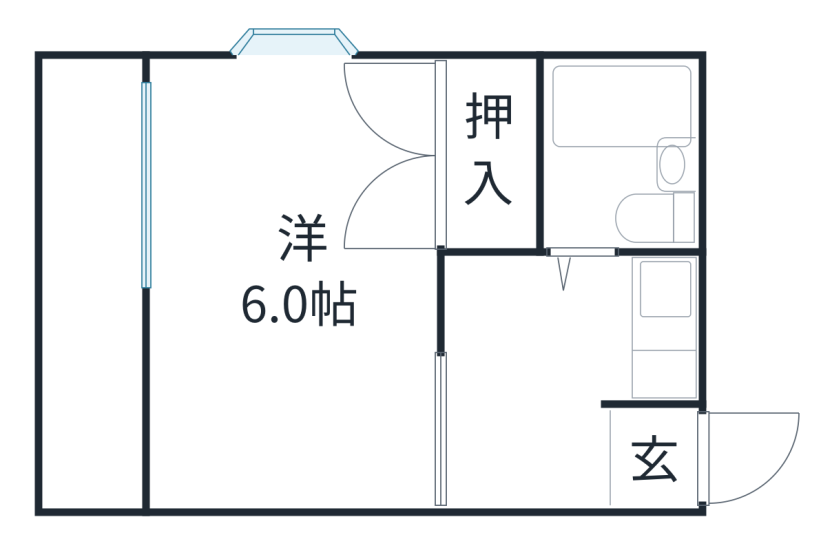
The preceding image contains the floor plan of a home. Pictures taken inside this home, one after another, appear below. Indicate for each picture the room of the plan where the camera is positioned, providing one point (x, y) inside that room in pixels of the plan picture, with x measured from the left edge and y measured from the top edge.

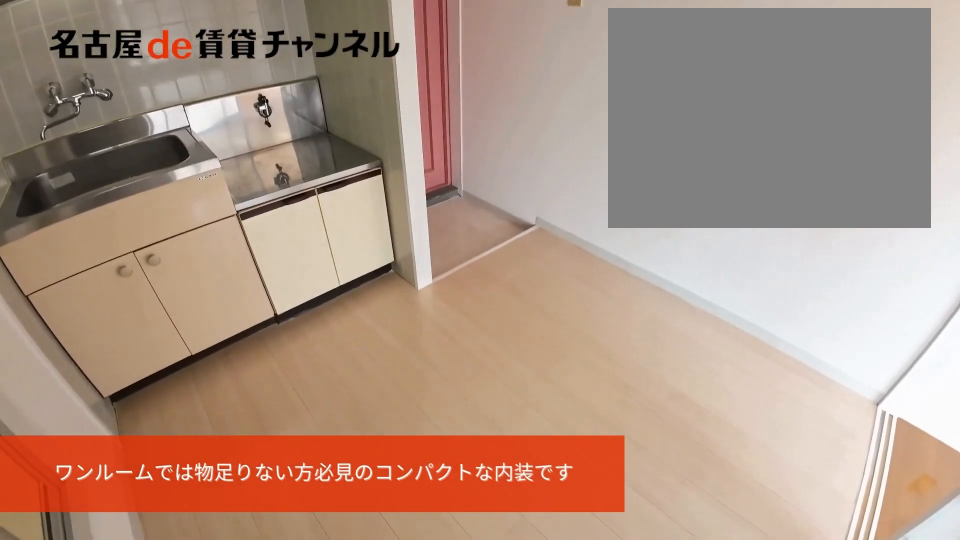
(530, 380)
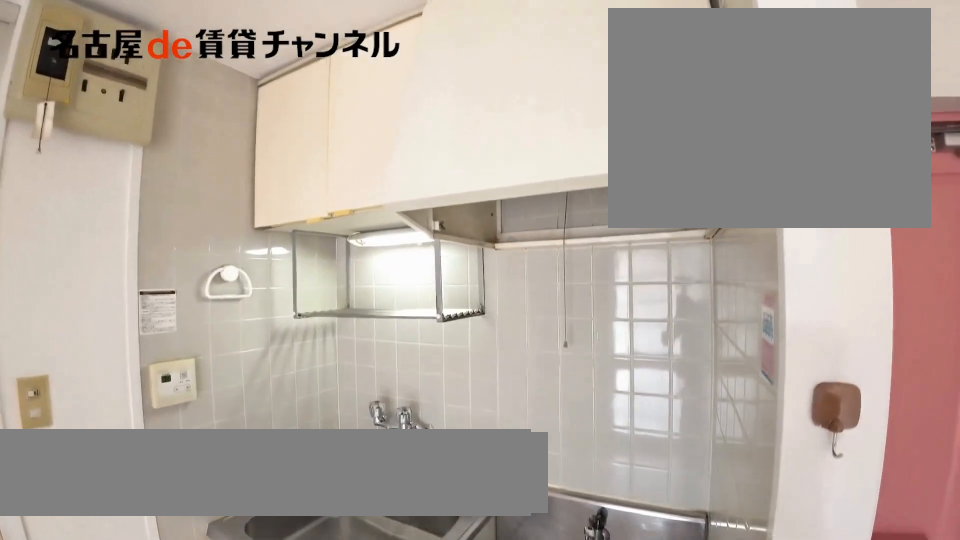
(669, 334)
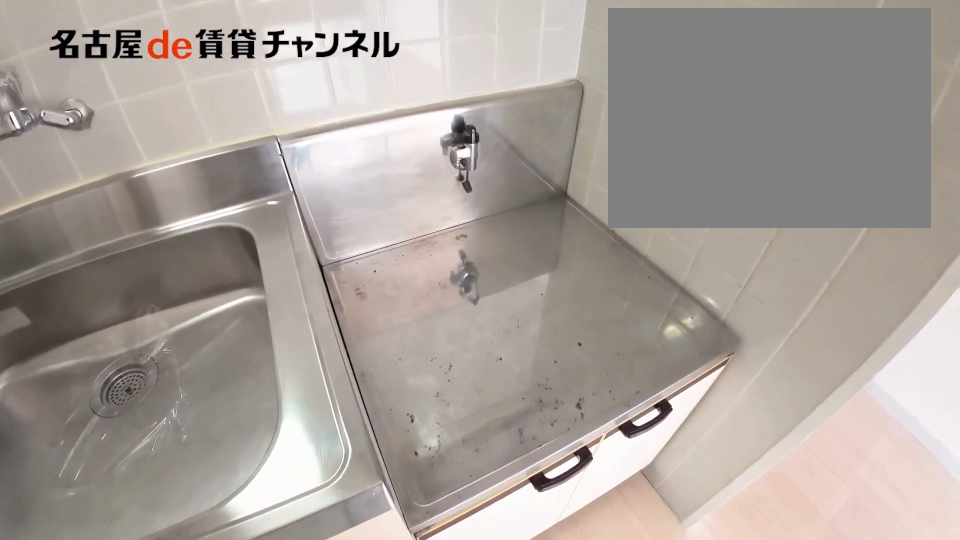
(669, 334)
